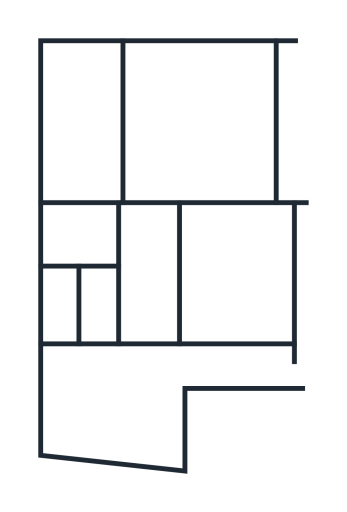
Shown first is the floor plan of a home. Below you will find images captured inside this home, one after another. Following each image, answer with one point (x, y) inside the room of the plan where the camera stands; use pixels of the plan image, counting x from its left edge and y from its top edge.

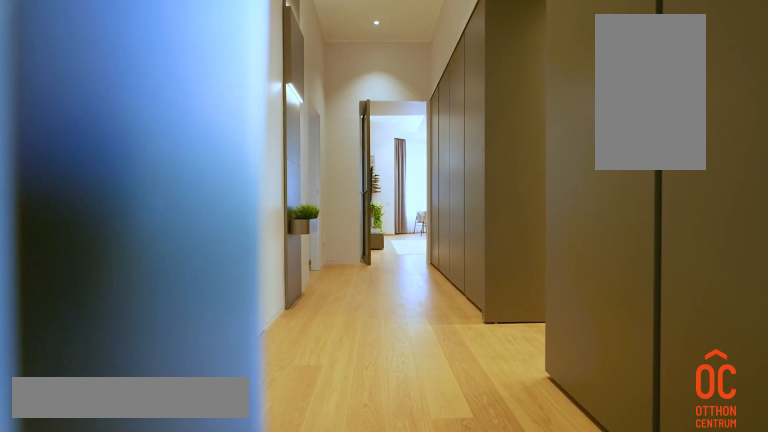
(150, 288)
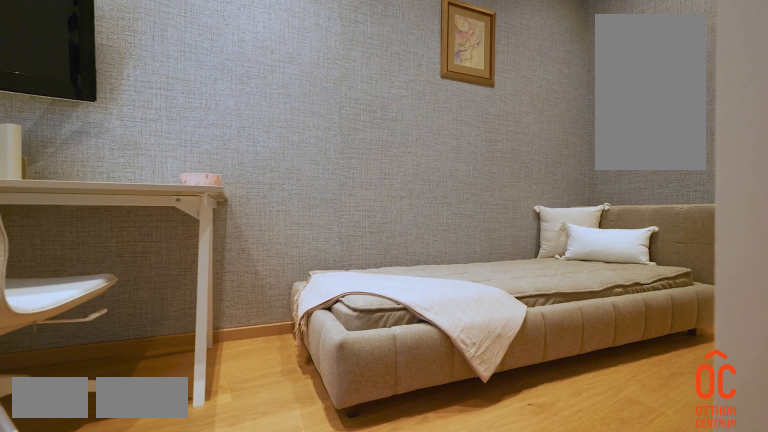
(99, 404)
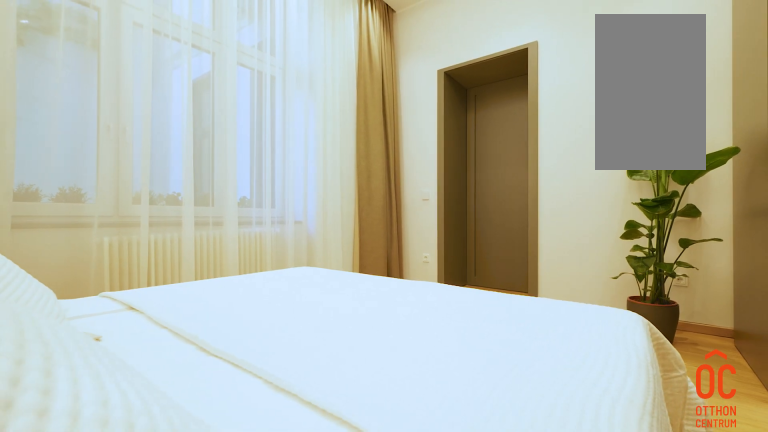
(229, 273)
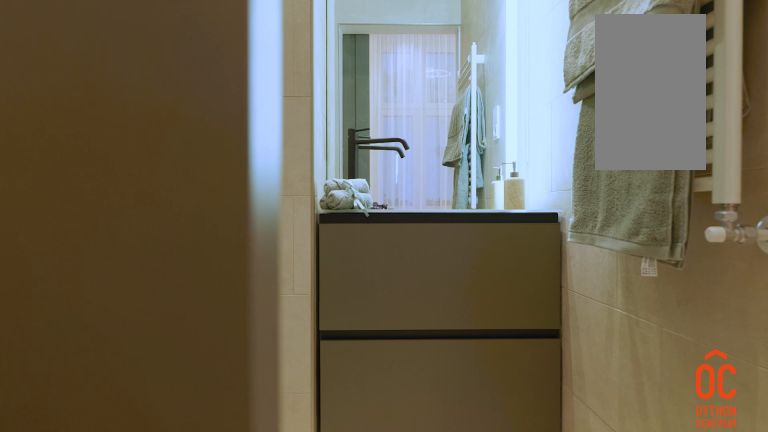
(229, 273)
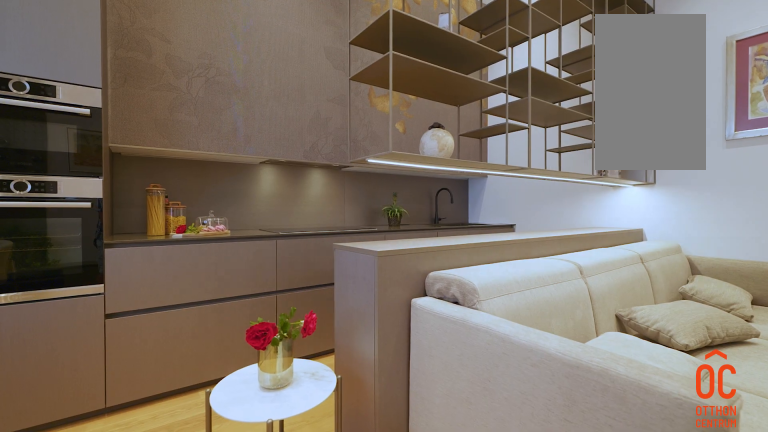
(206, 128)
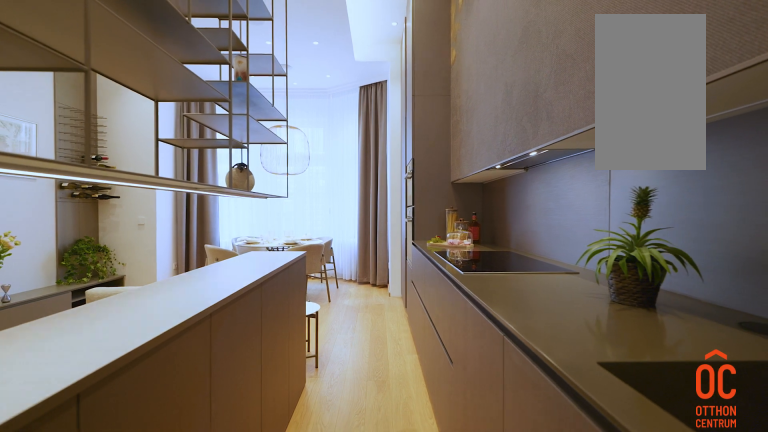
(206, 128)
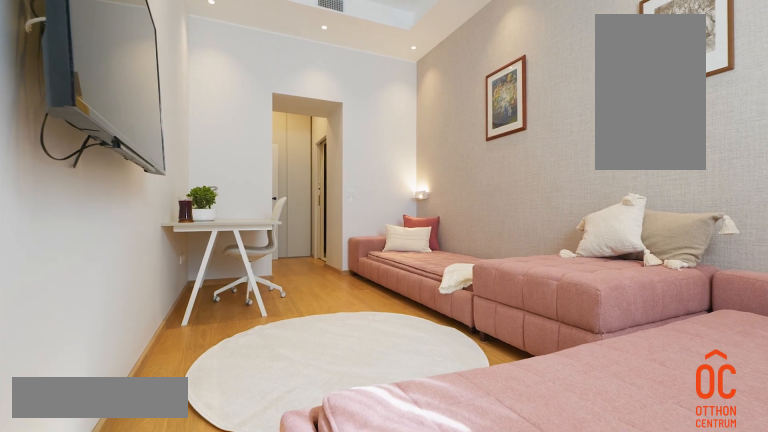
(83, 128)
